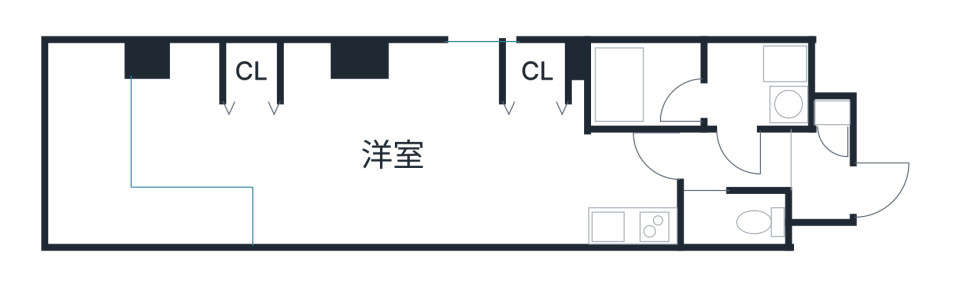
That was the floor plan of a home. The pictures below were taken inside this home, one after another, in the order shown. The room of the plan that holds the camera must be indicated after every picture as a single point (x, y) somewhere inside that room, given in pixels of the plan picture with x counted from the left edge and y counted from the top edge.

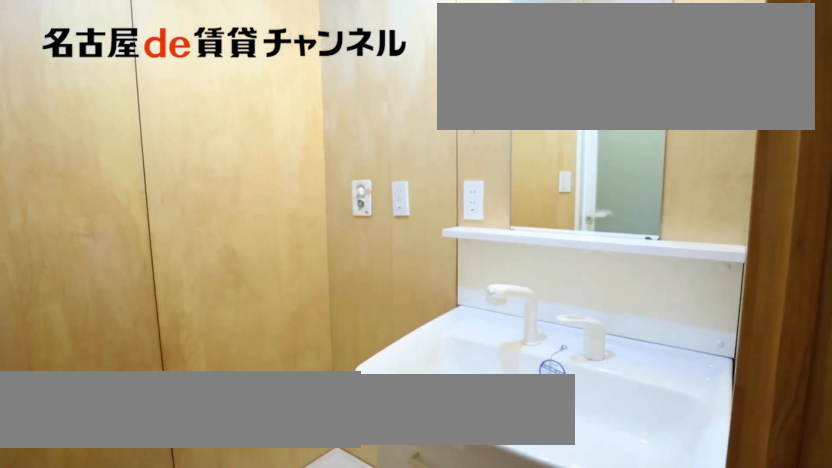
(757, 86)
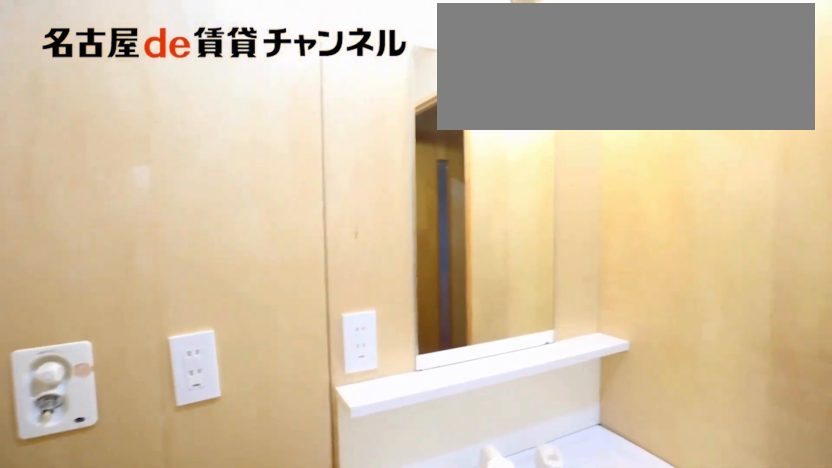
(757, 86)
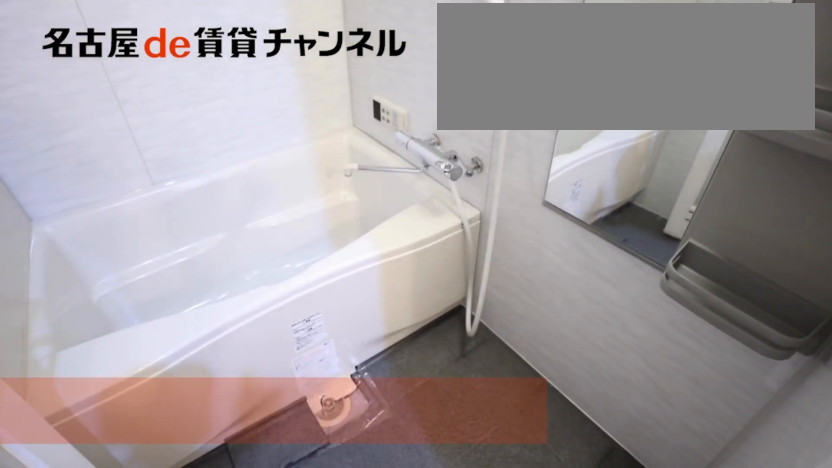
(646, 86)
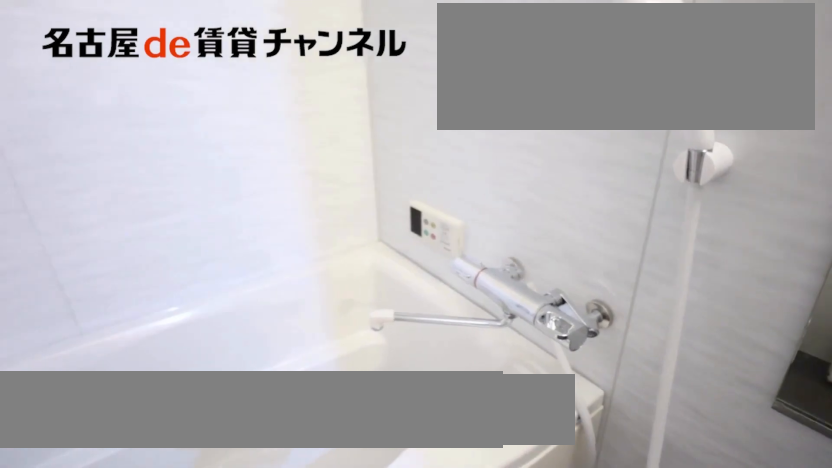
(646, 86)
